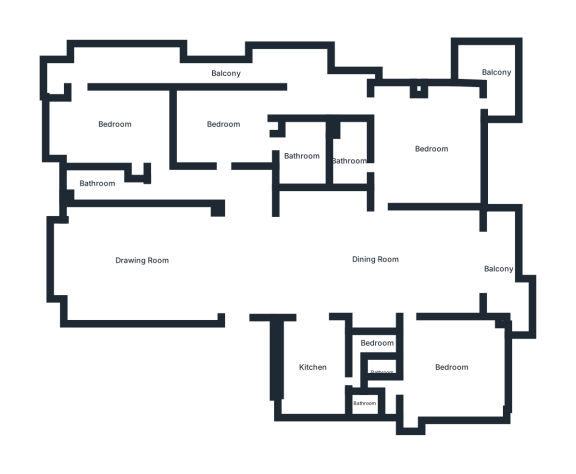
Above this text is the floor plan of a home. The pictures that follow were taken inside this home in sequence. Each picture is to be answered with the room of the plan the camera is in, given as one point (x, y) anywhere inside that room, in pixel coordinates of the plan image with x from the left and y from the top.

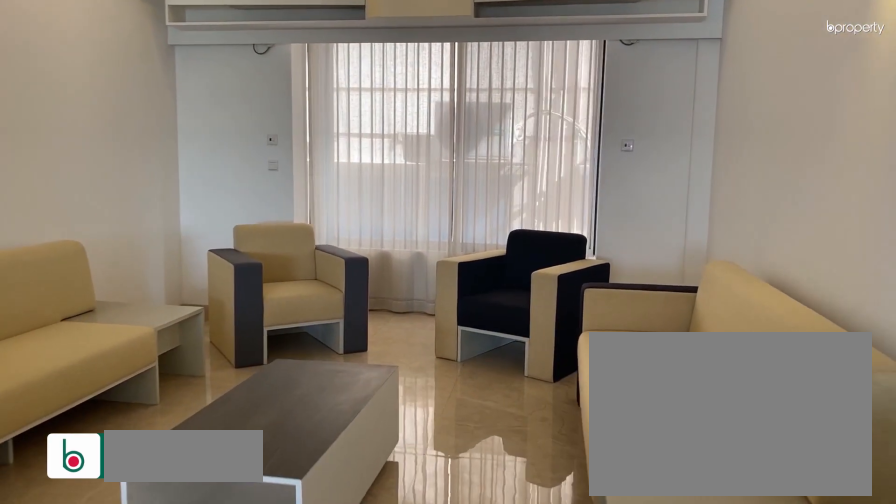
(144, 265)
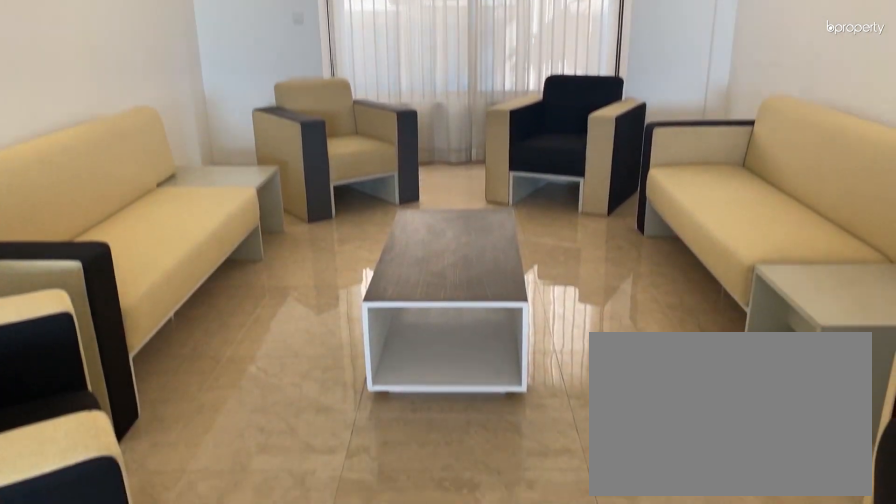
(144, 265)
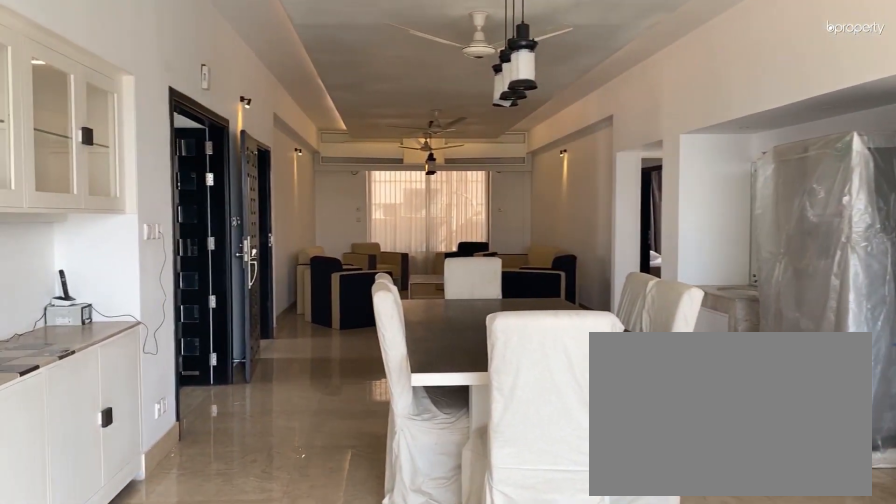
(373, 259)
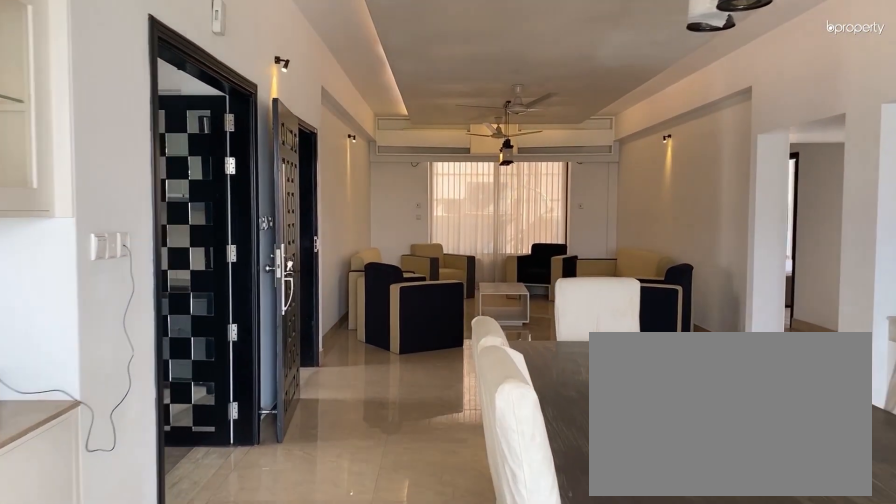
(373, 259)
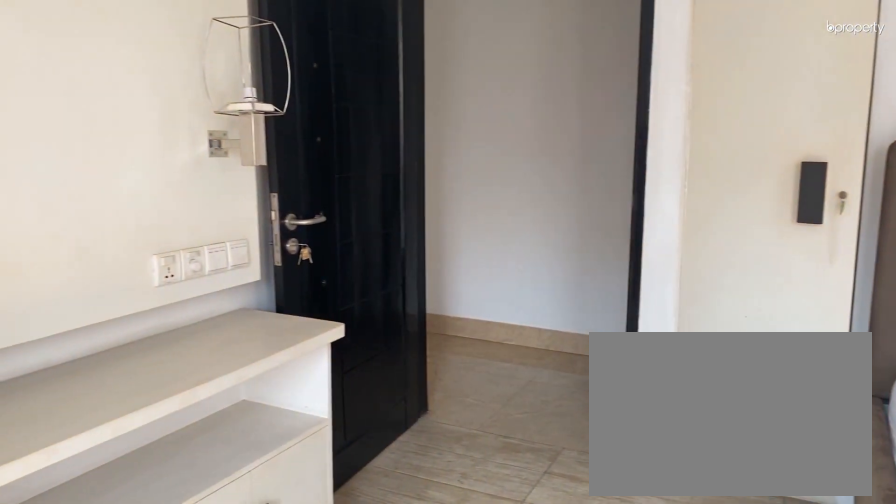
(113, 126)
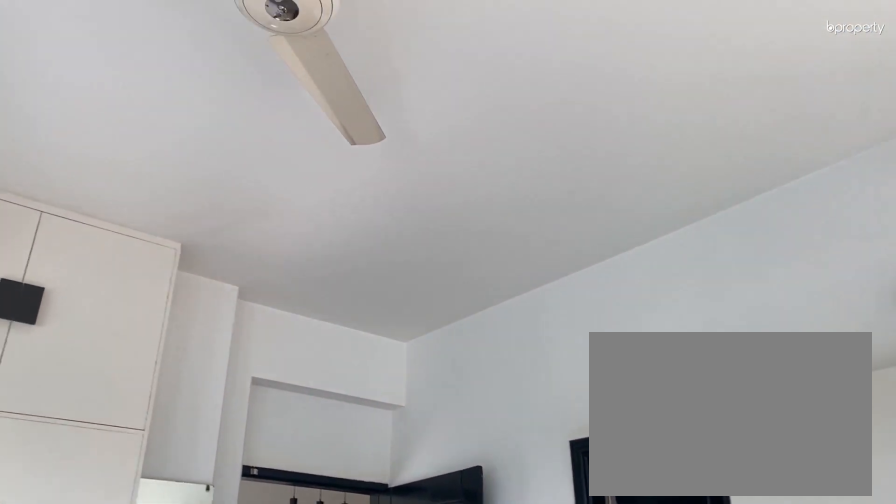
(424, 151)
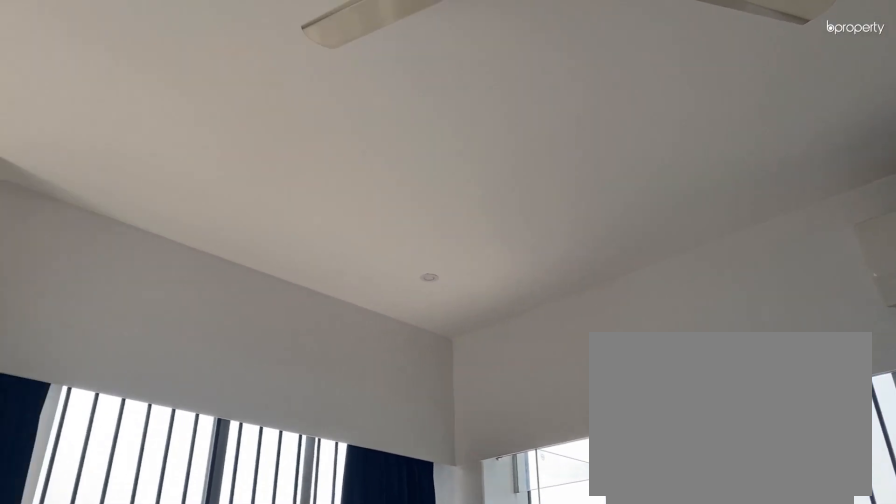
(424, 151)
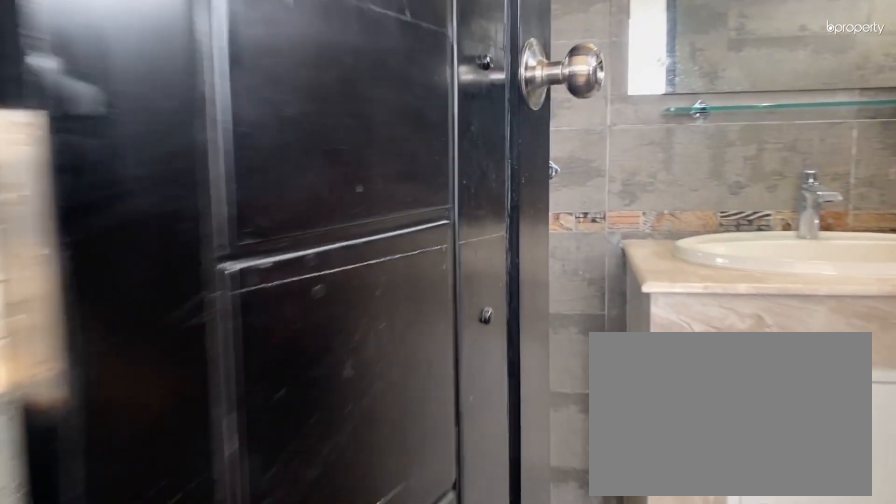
(346, 160)
